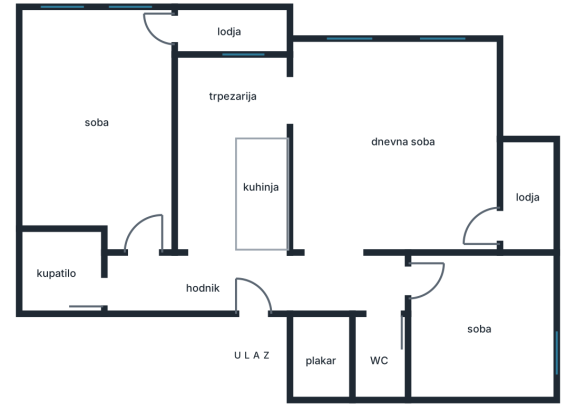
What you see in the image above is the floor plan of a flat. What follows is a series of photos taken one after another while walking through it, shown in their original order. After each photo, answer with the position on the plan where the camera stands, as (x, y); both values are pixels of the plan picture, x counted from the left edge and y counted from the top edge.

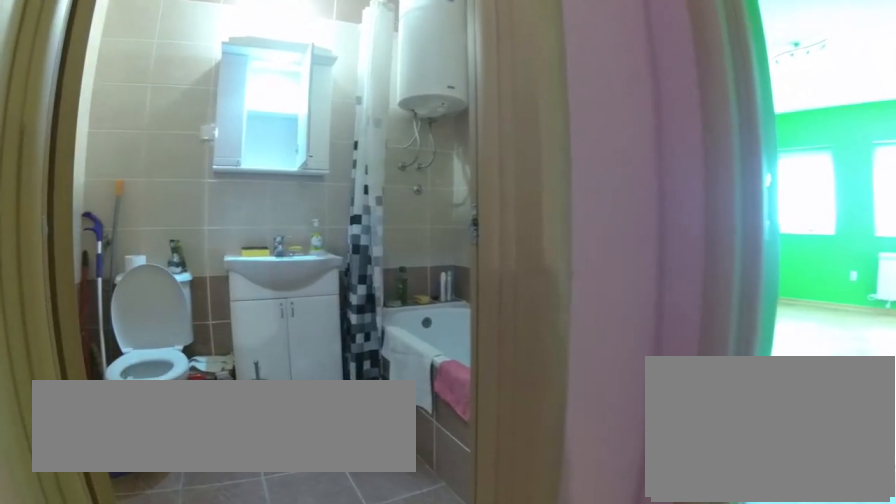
(148, 285)
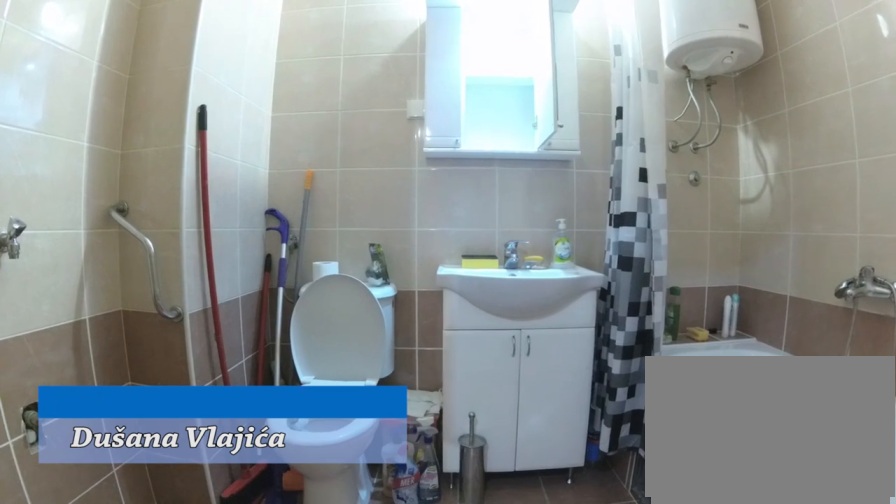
(104, 281)
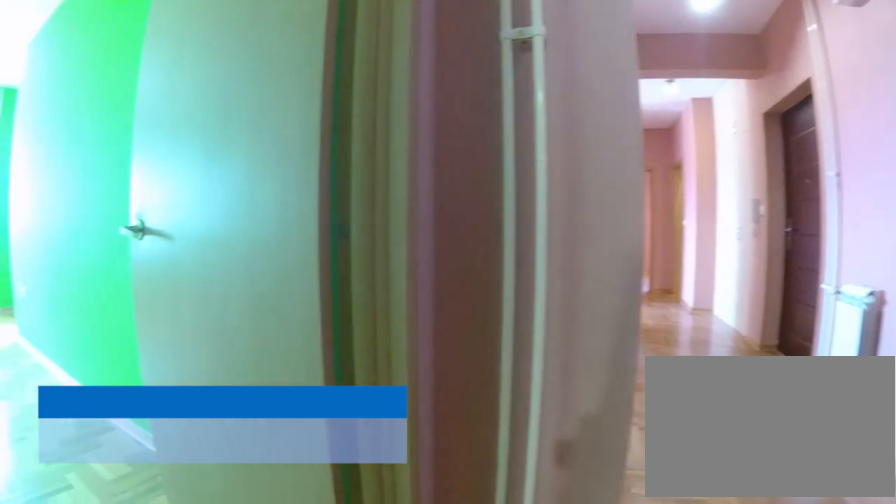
(105, 284)
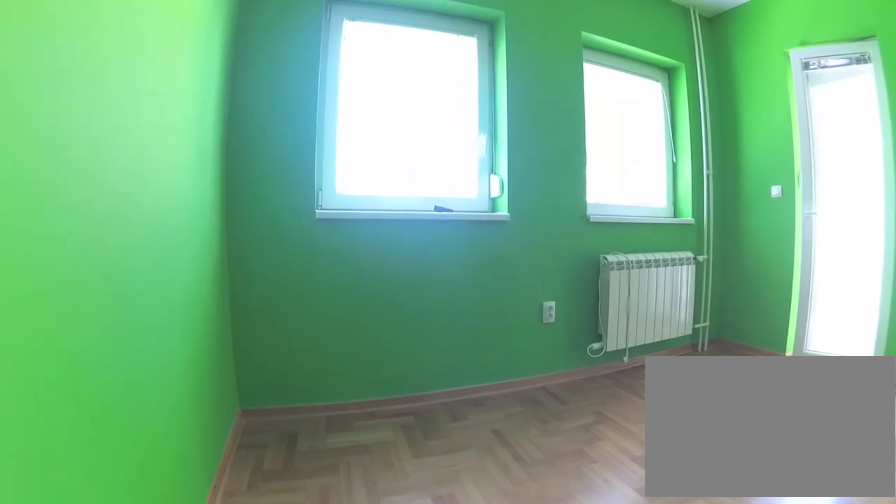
(56, 111)
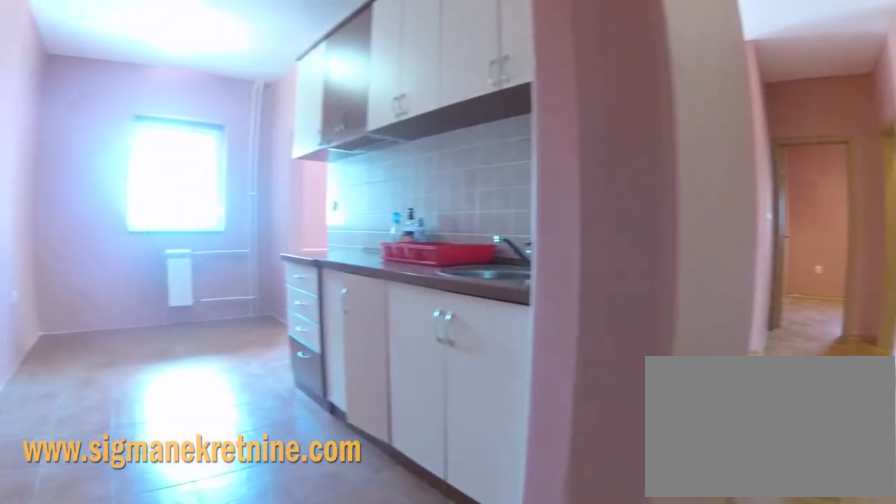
(201, 285)
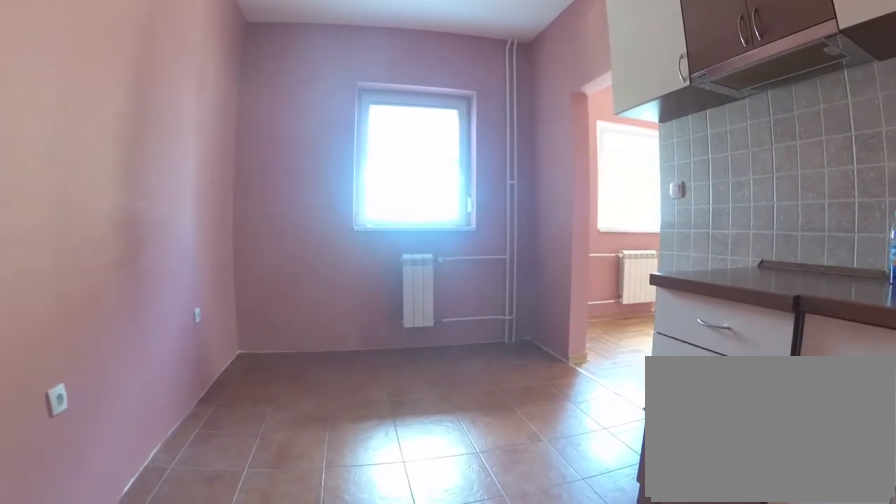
(209, 223)
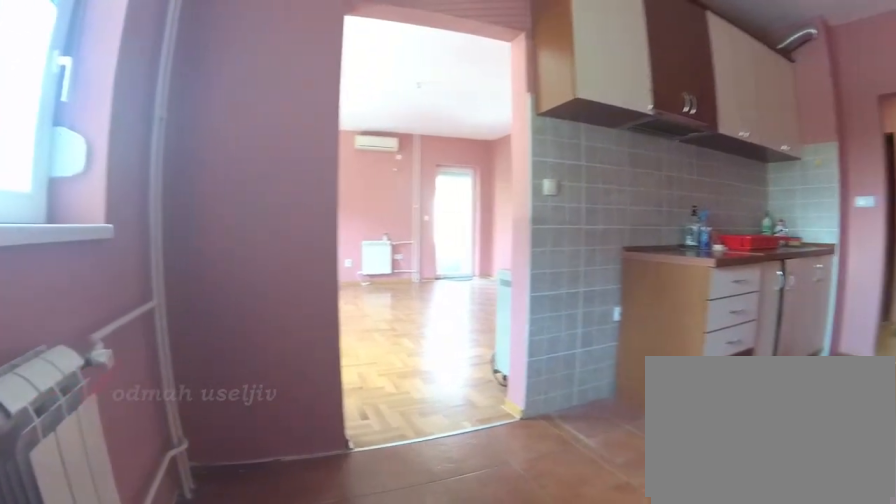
(194, 97)
